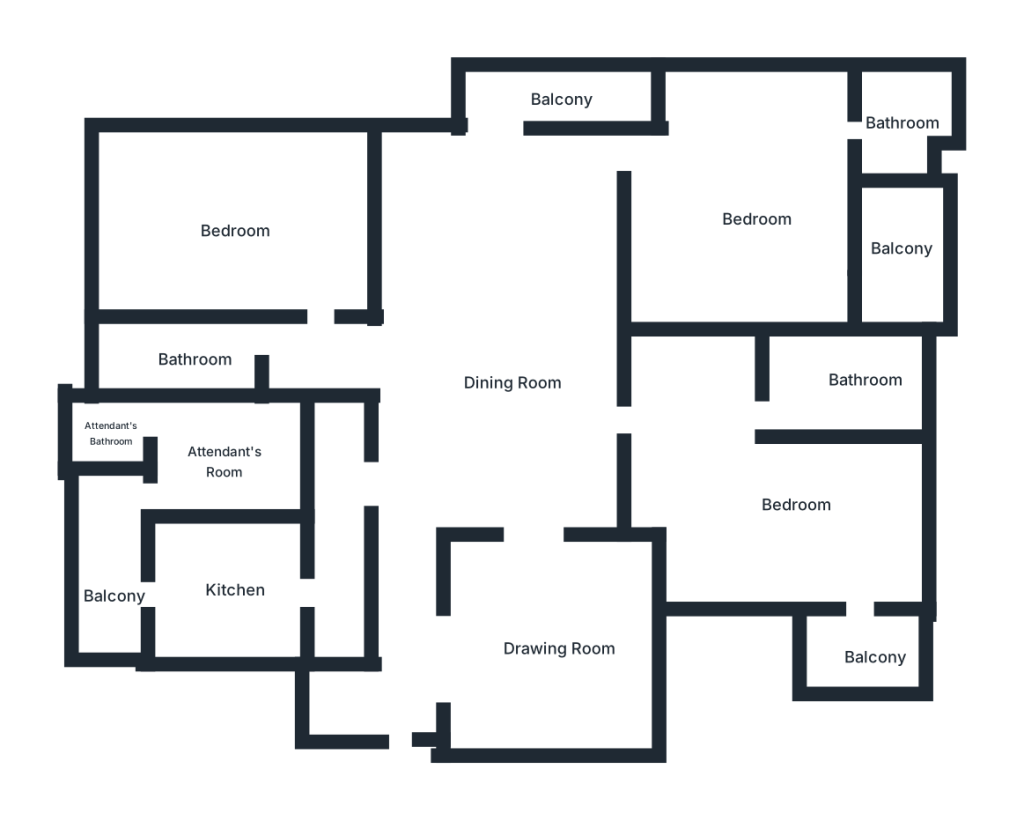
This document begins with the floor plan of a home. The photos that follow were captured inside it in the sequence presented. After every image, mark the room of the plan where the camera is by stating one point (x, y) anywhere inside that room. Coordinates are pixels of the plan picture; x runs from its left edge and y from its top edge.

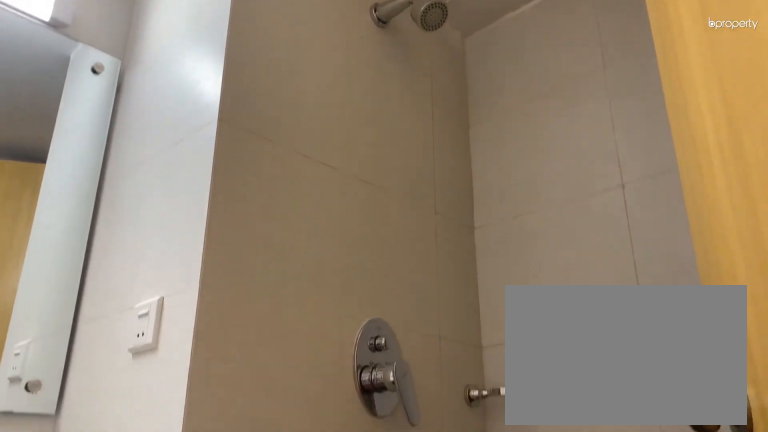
(906, 128)
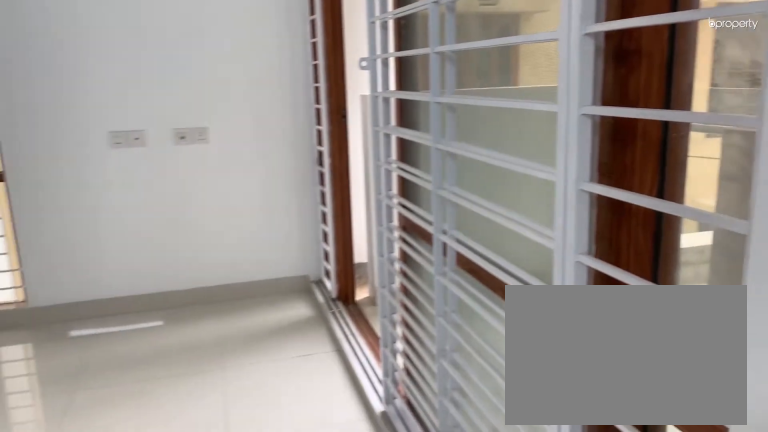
(797, 502)
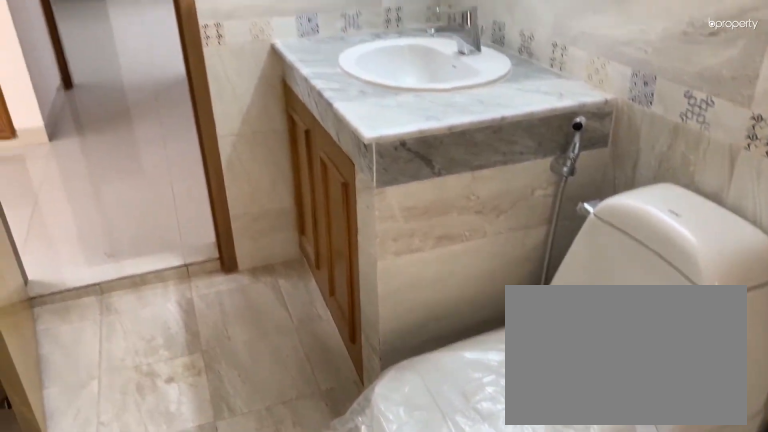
(862, 382)
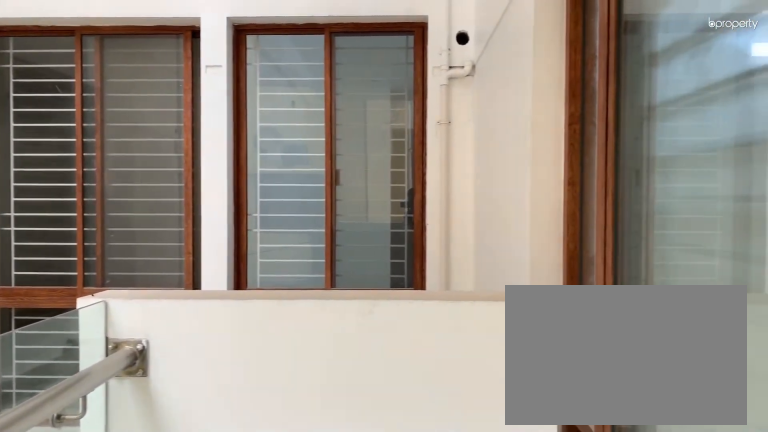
(868, 651)
